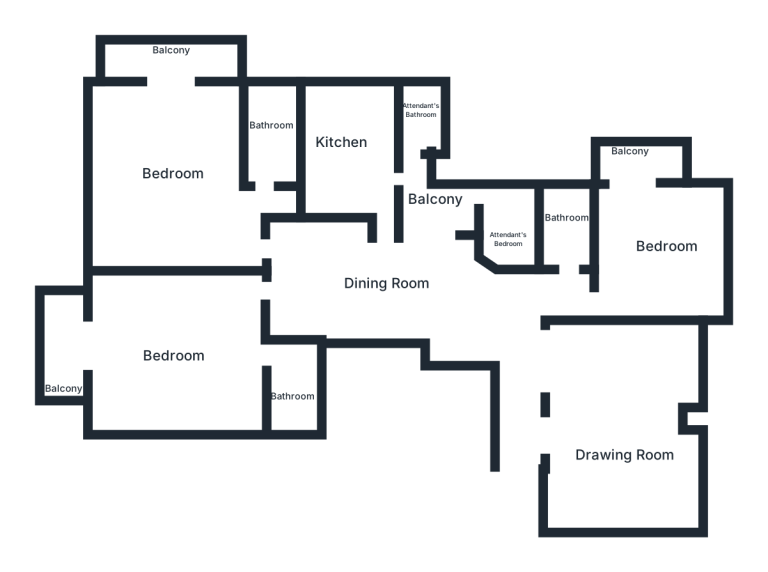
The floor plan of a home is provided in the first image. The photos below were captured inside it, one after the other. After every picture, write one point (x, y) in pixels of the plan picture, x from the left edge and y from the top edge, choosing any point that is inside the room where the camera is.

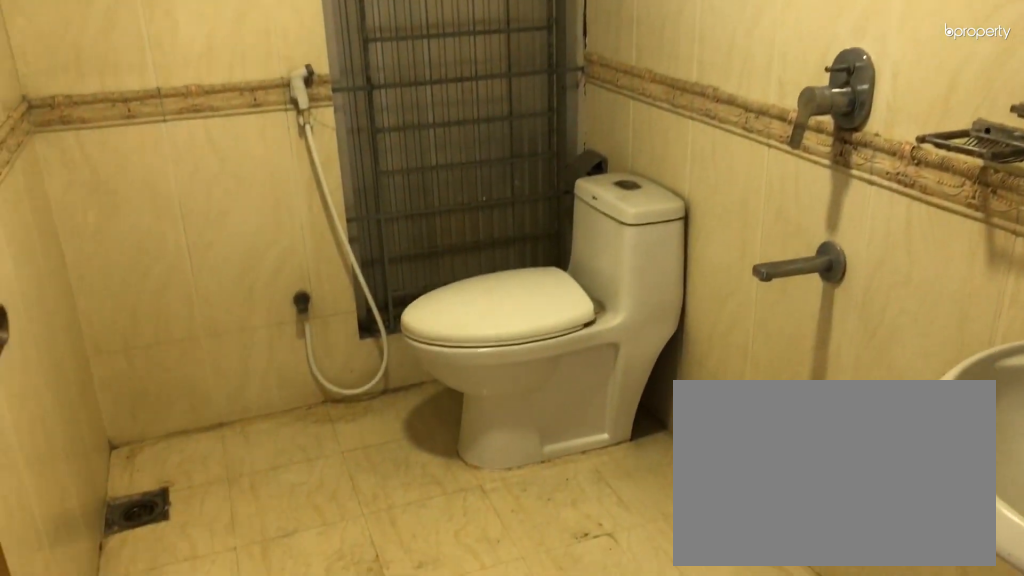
(269, 129)
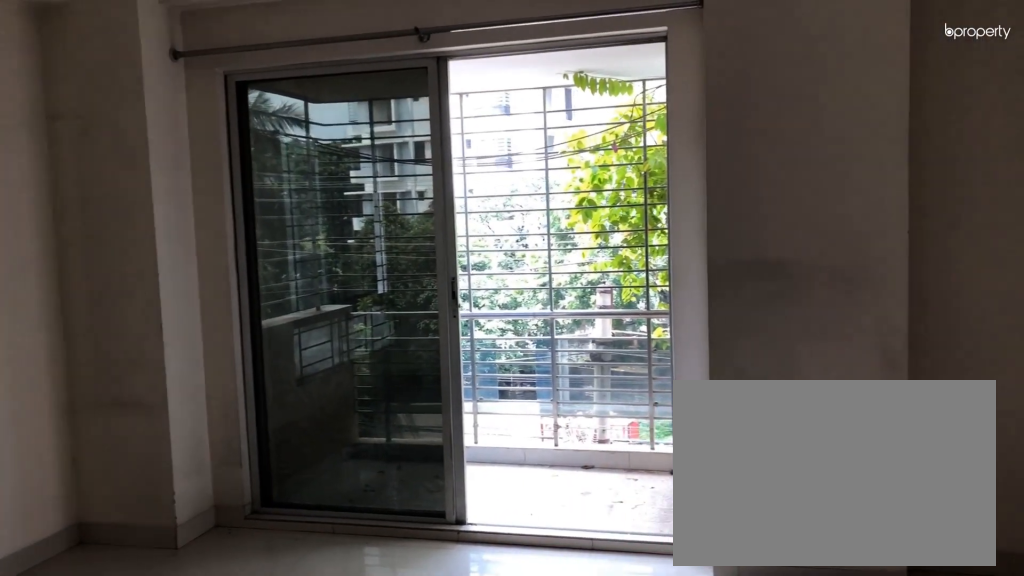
(169, 350)
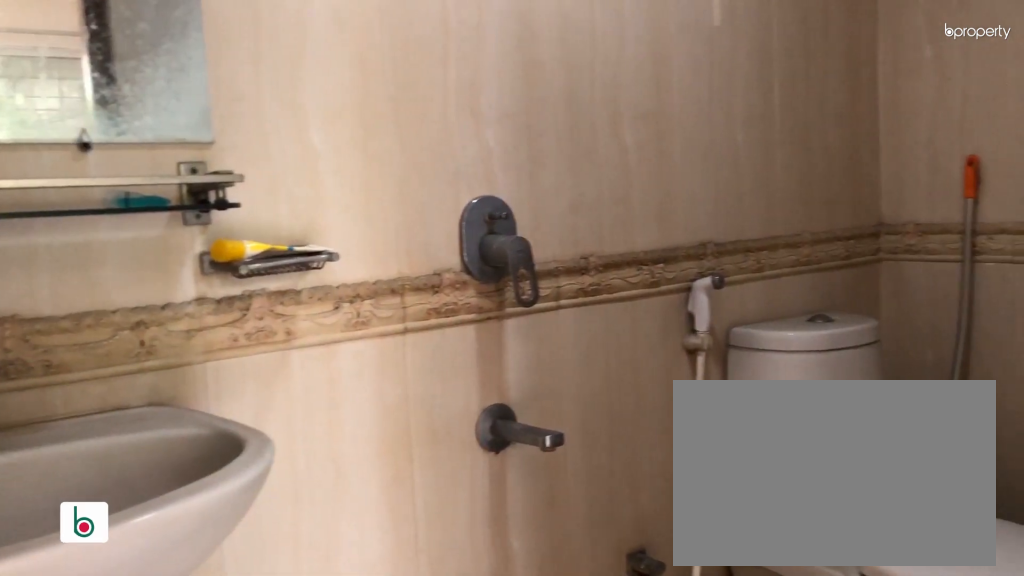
(294, 385)
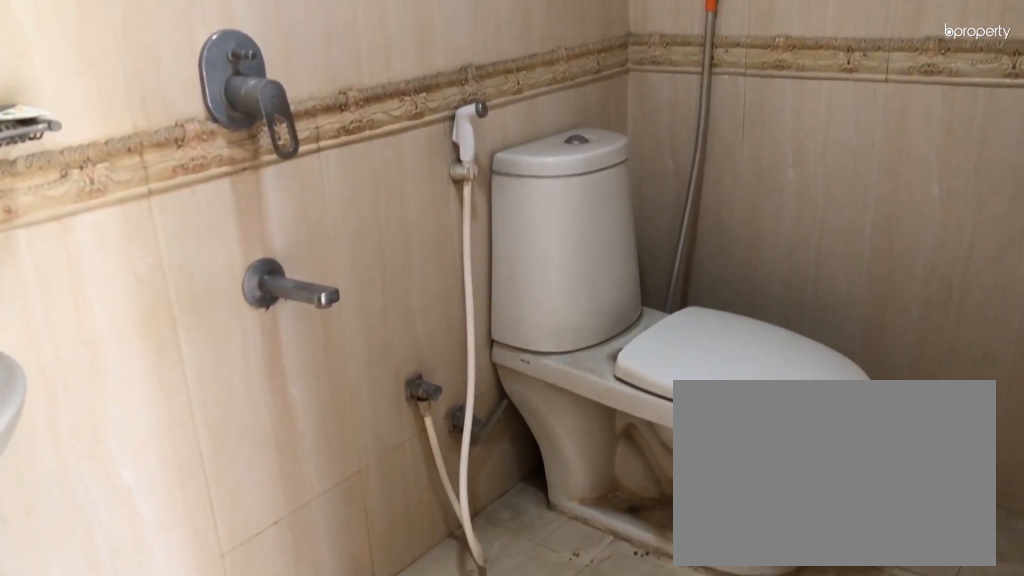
(294, 385)
